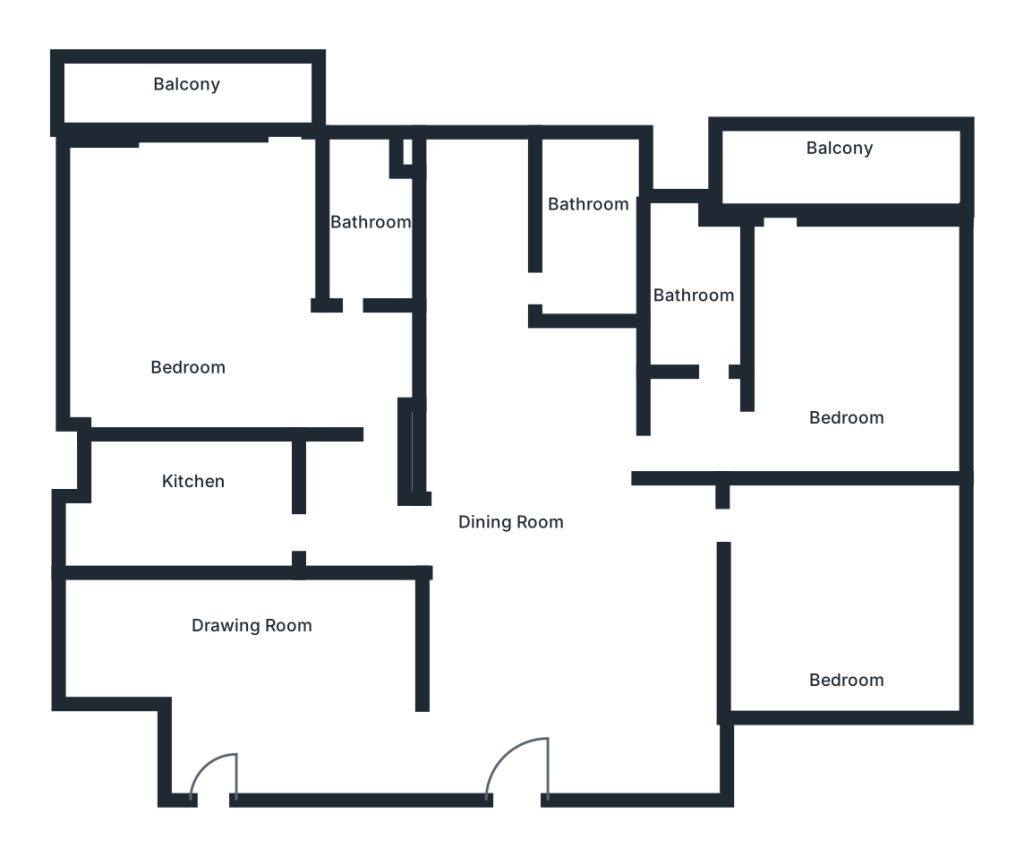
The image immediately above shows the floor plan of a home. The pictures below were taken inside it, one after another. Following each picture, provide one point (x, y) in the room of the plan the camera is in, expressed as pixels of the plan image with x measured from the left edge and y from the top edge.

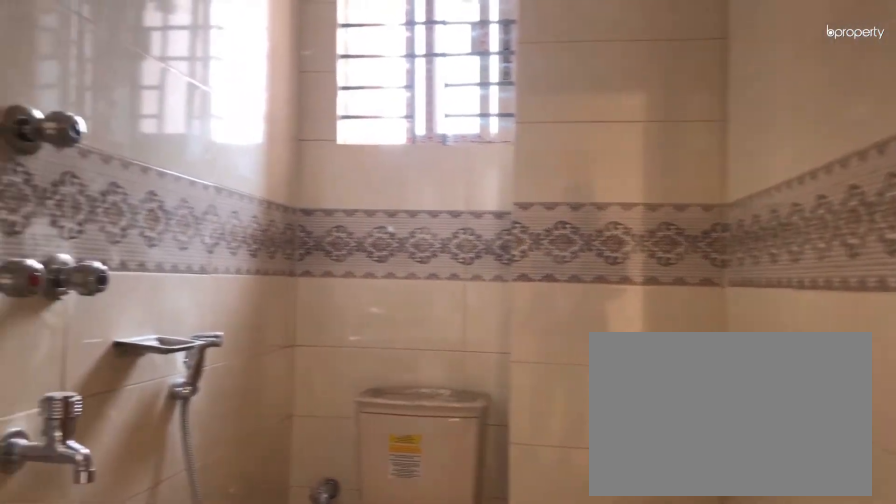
(696, 292)
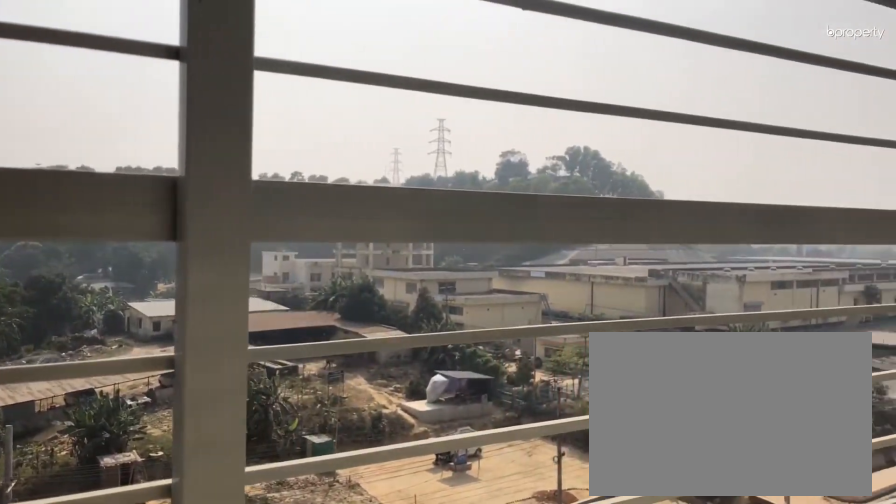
(823, 161)
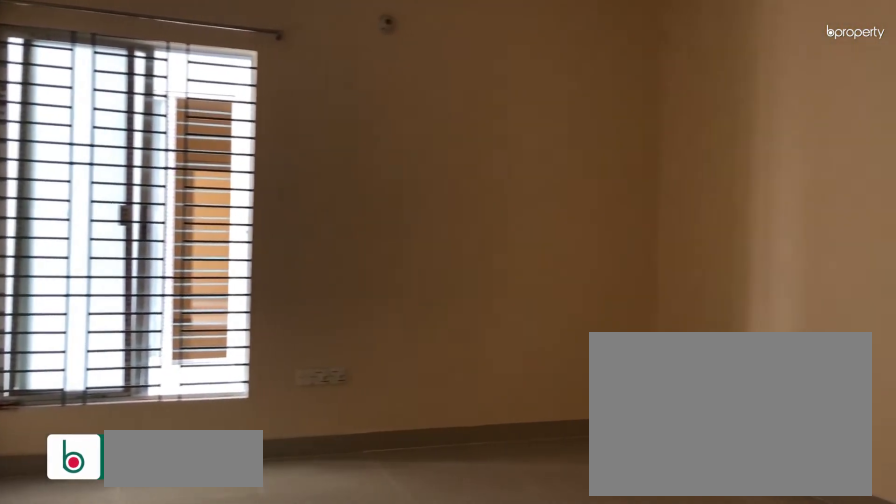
(860, 606)
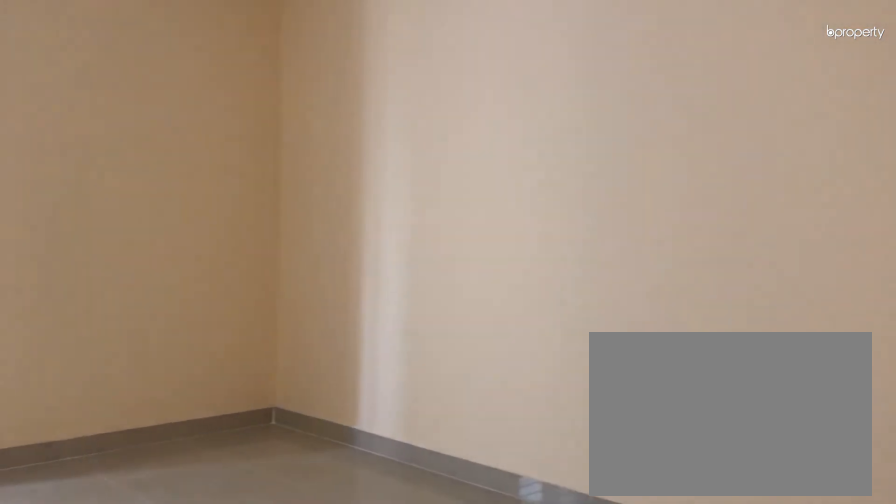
(860, 606)
